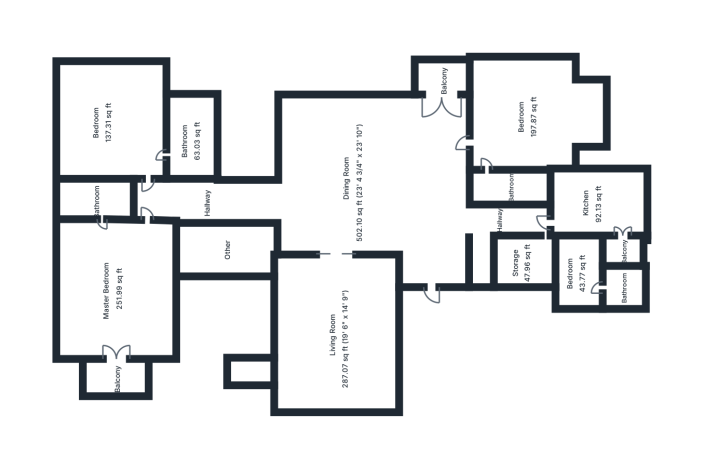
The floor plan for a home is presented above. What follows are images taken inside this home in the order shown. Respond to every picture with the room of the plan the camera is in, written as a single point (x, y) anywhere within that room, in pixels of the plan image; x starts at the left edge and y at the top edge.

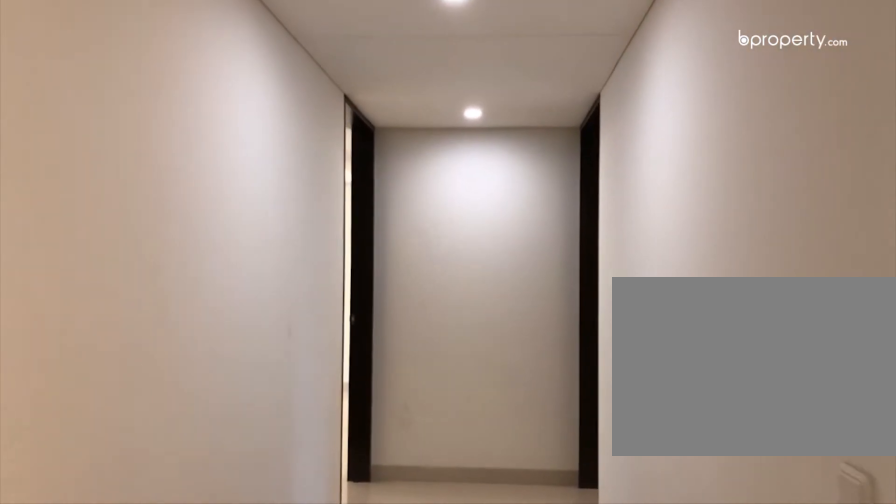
(243, 197)
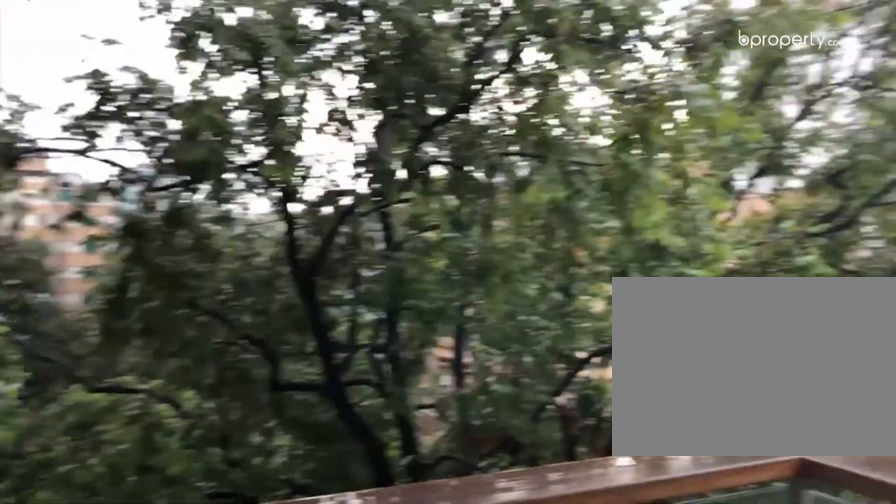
(112, 380)
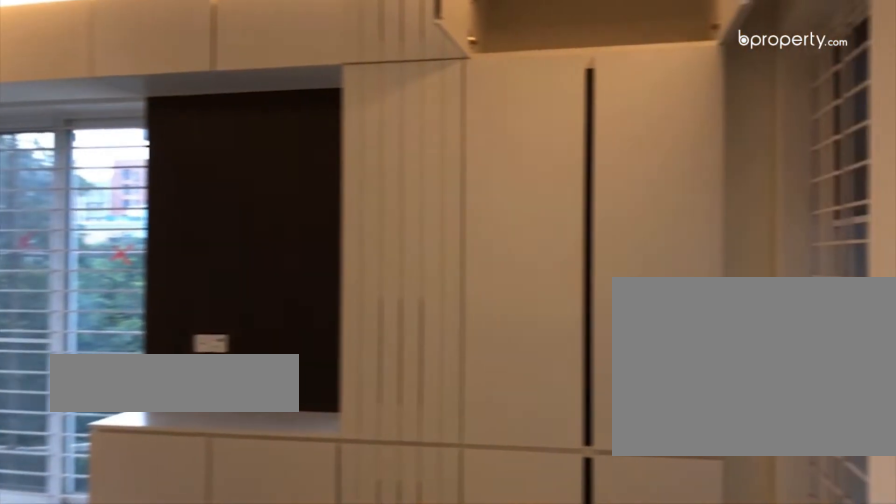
(117, 124)
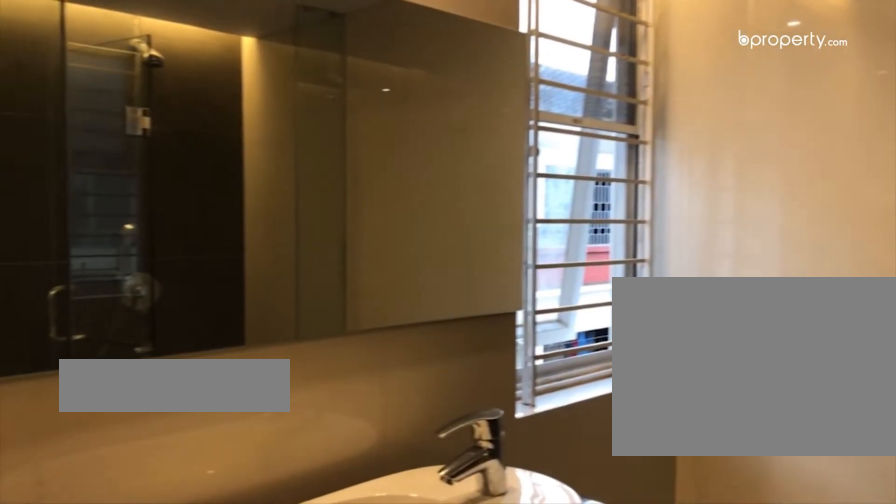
(191, 142)
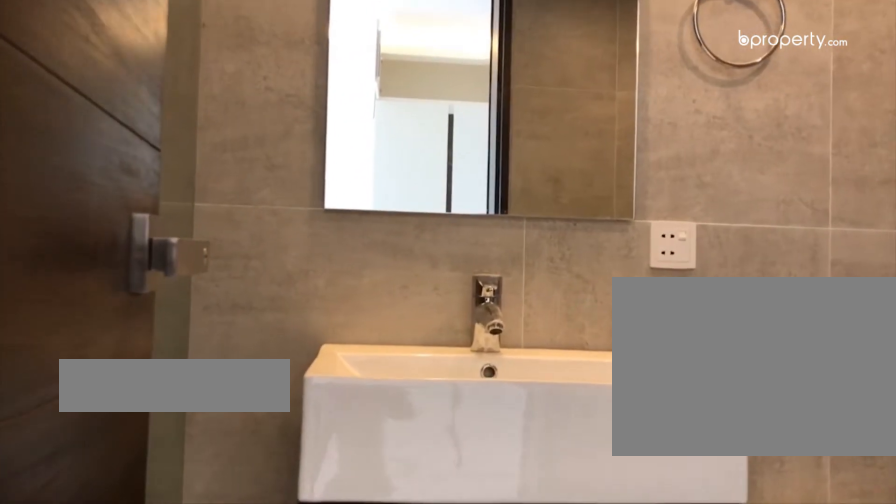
(499, 189)
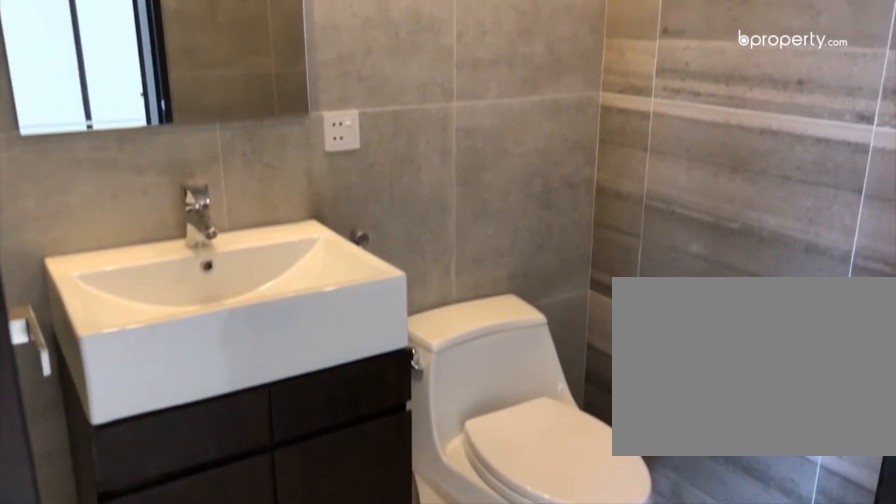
(500, 189)
